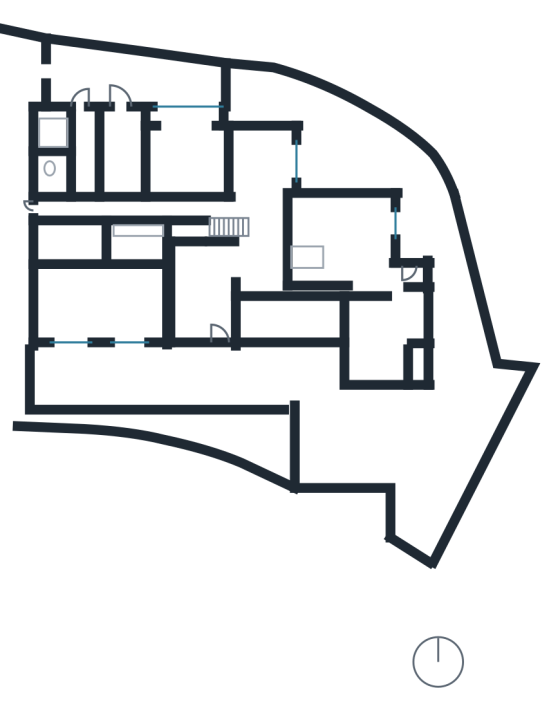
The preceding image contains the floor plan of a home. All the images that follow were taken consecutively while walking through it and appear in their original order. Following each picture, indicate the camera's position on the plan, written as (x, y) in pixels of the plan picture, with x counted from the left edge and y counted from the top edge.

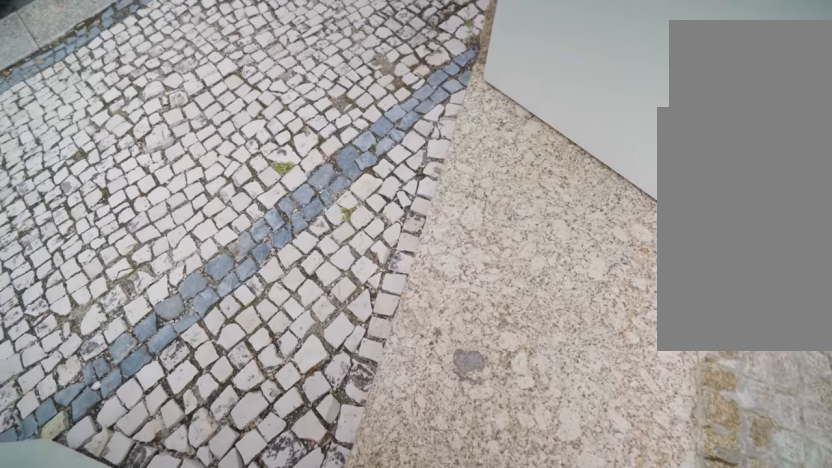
(314, 478)
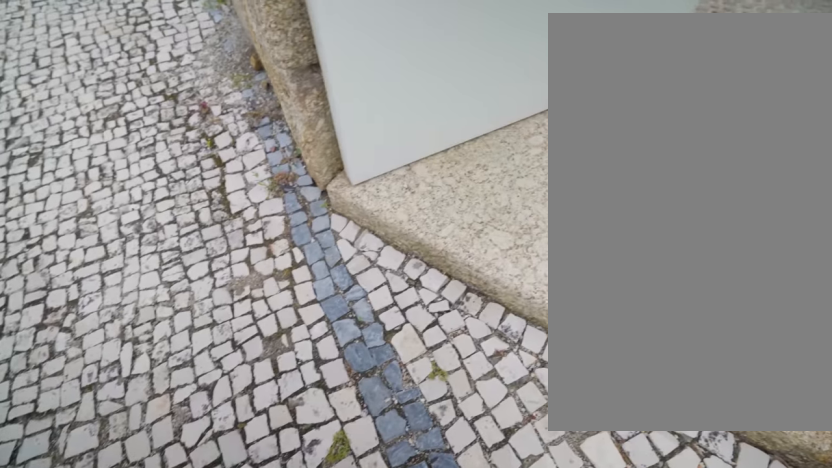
(299, 503)
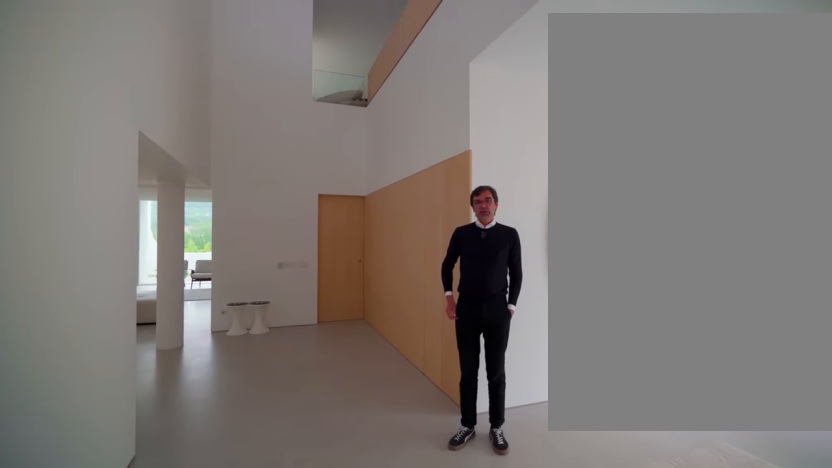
(185, 278)
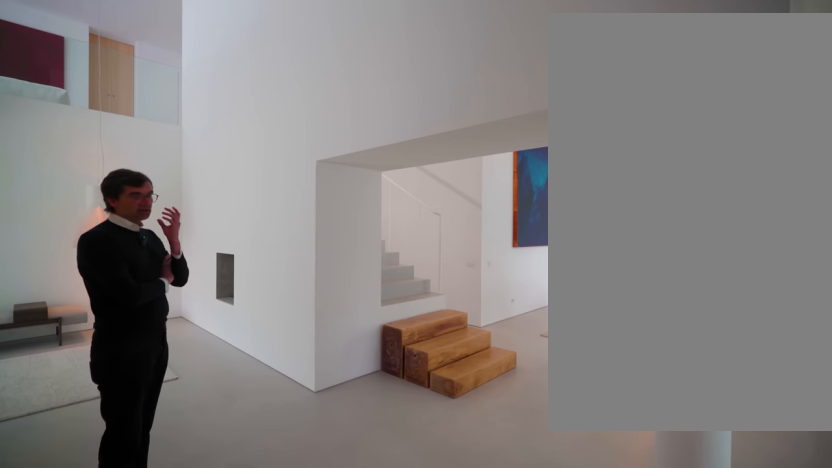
(273, 261)
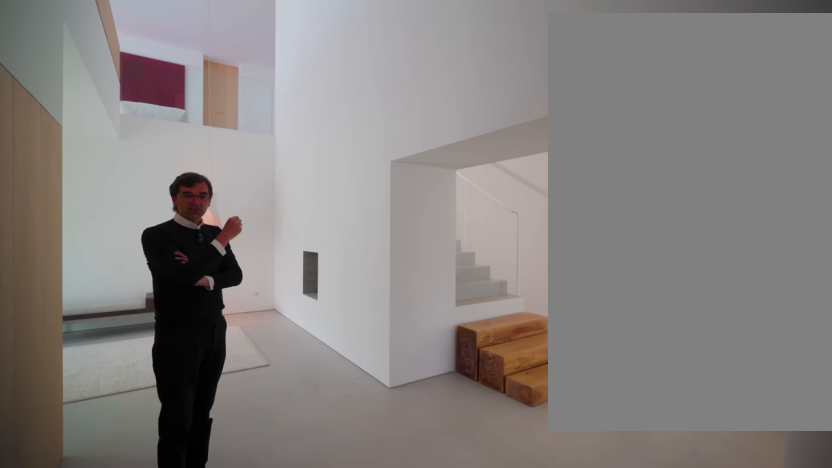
(274, 261)
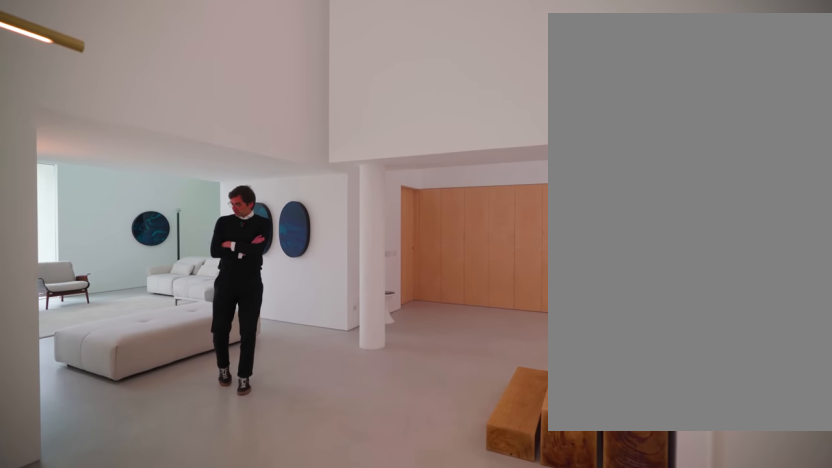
(252, 197)
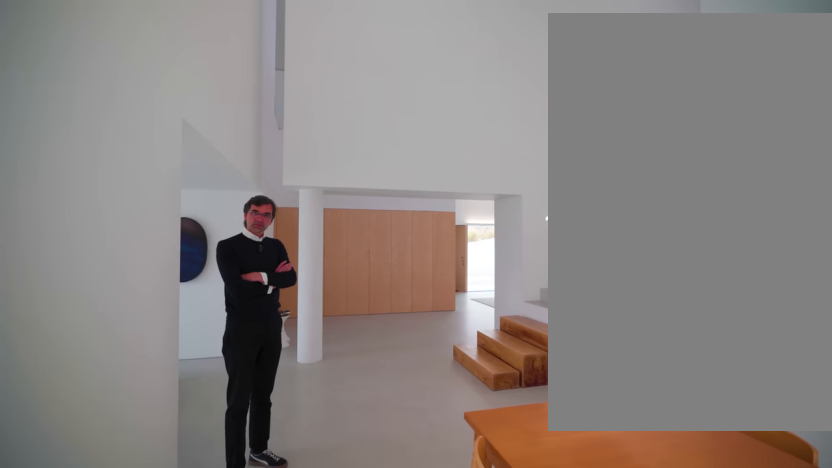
(261, 139)
